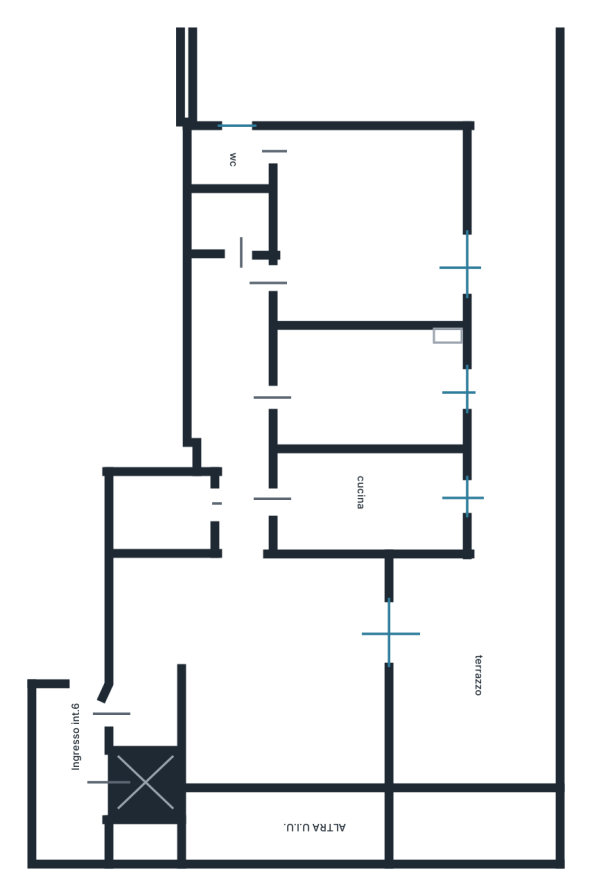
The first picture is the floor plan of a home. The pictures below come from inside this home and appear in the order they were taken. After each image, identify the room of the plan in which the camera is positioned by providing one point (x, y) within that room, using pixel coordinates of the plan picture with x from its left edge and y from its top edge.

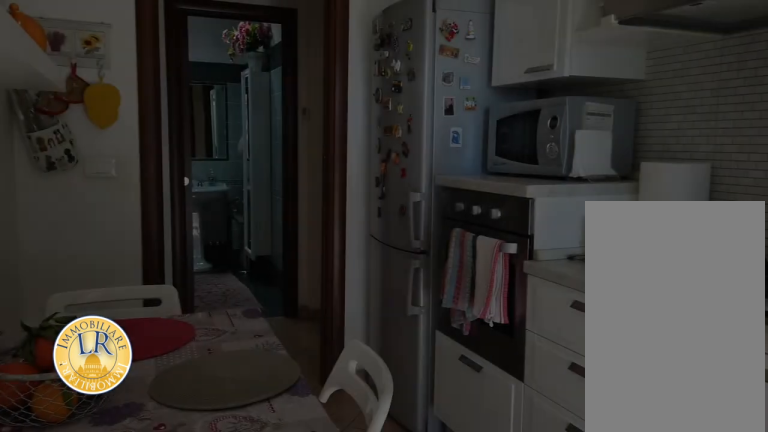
(368, 496)
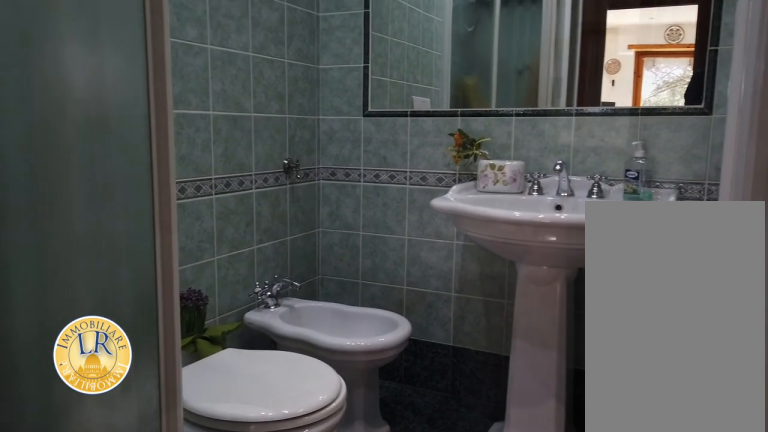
(157, 510)
